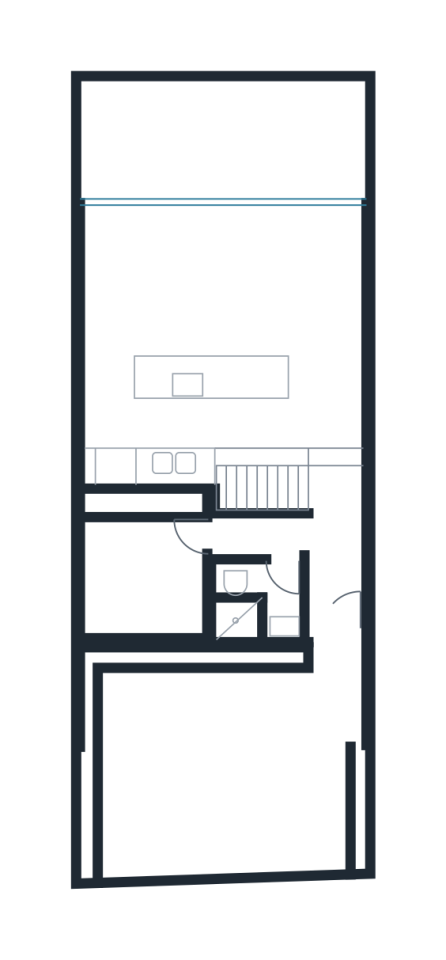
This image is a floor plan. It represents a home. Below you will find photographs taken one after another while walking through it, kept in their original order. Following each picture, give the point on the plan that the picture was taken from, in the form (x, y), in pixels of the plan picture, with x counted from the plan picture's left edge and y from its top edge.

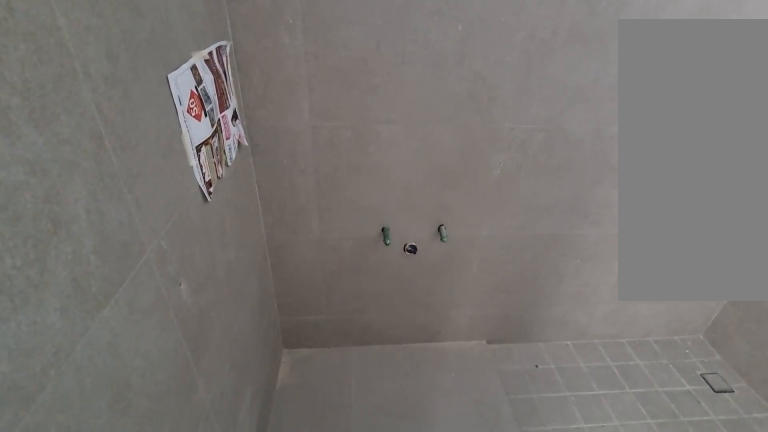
(286, 582)
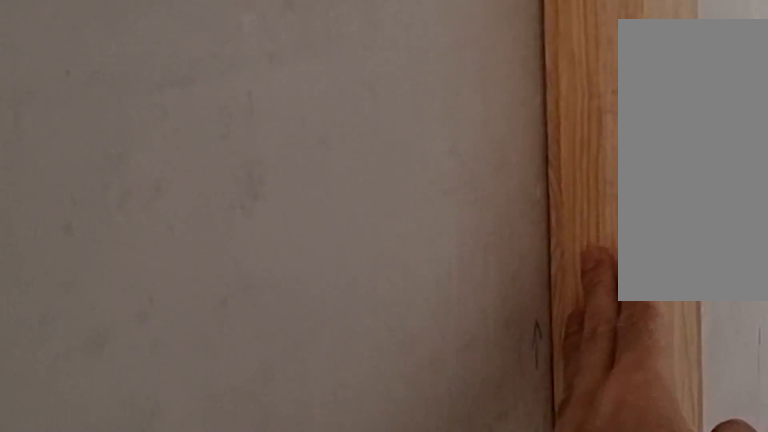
(222, 533)
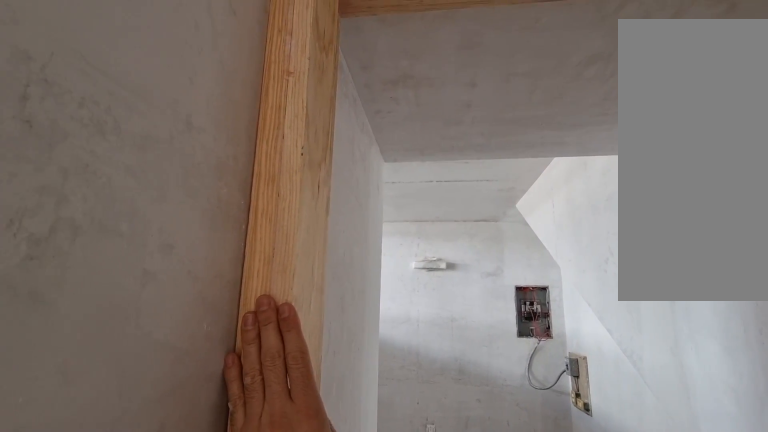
(222, 532)
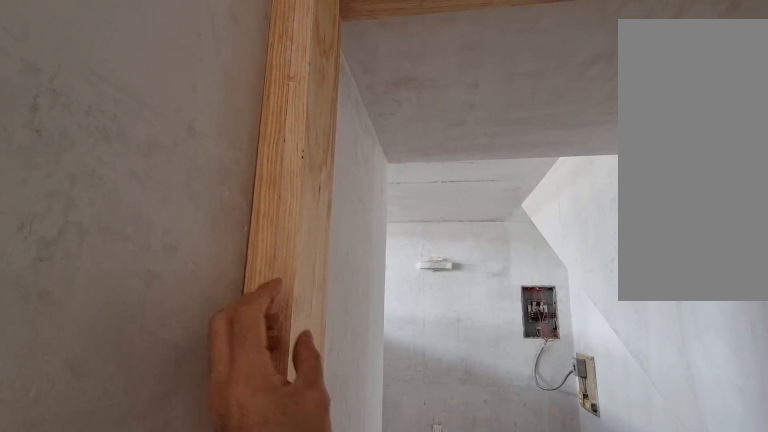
(222, 532)
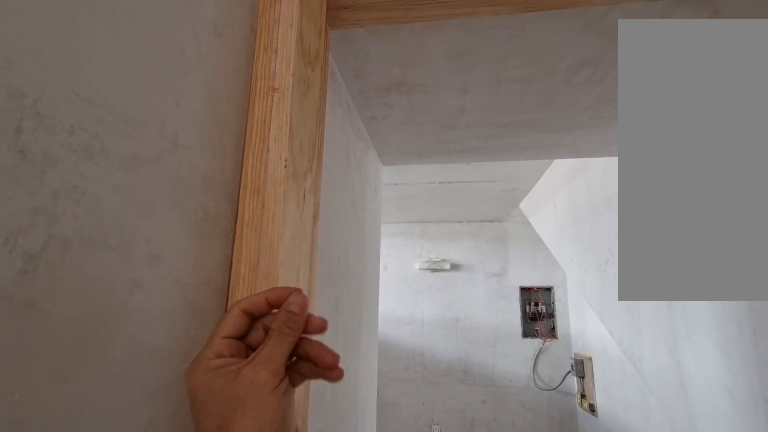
(223, 533)
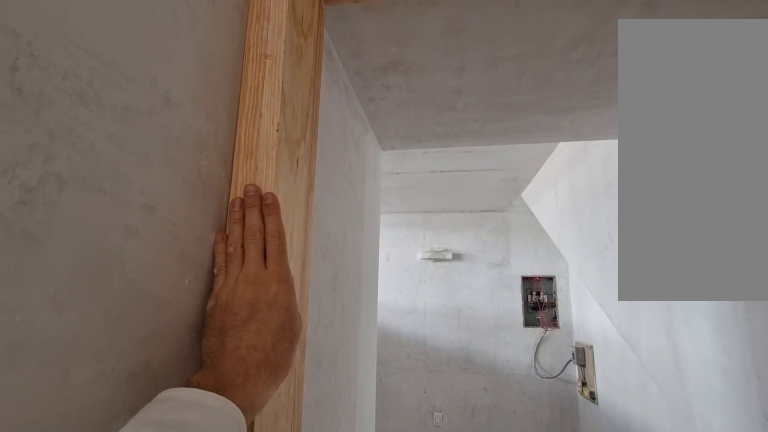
(223, 533)
